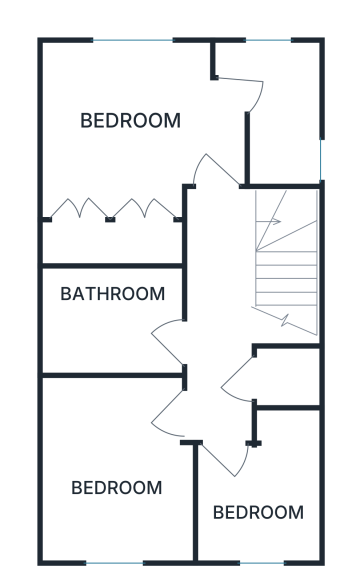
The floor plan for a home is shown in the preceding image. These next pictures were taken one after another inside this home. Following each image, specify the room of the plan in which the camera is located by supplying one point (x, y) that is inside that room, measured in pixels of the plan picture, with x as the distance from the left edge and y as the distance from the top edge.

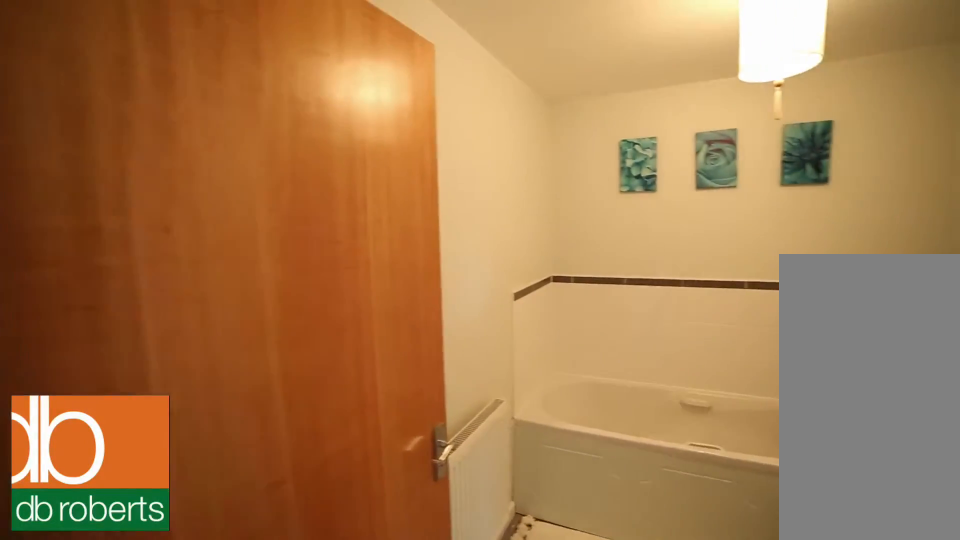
(109, 318)
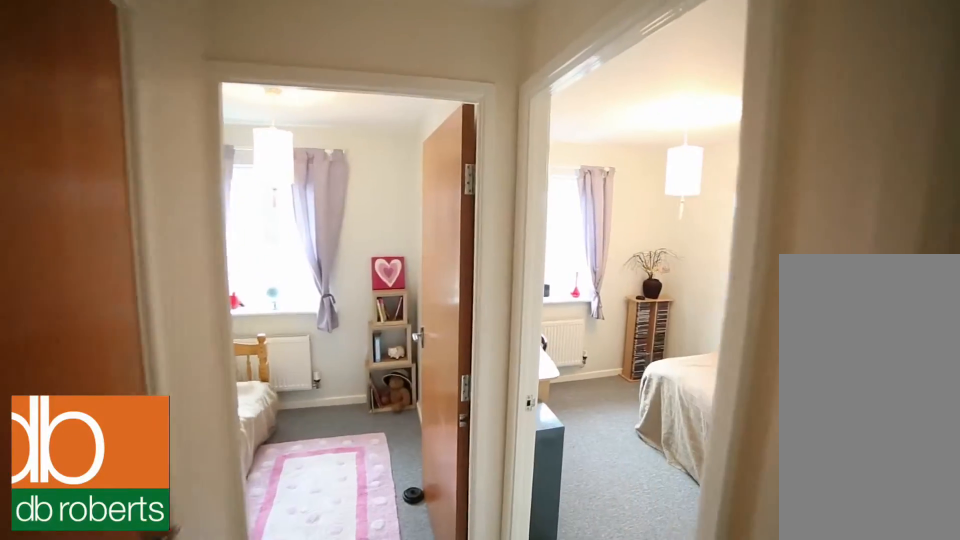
(219, 317)
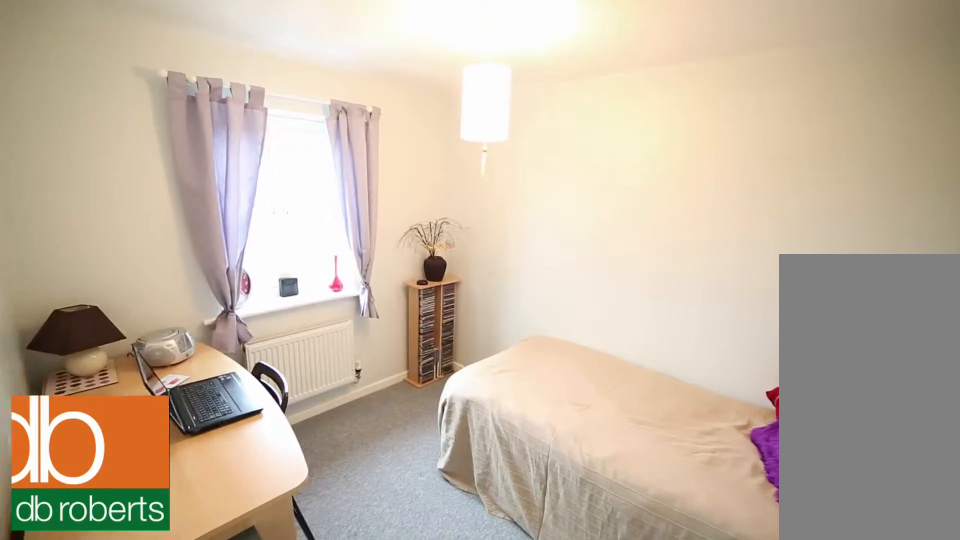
(114, 471)
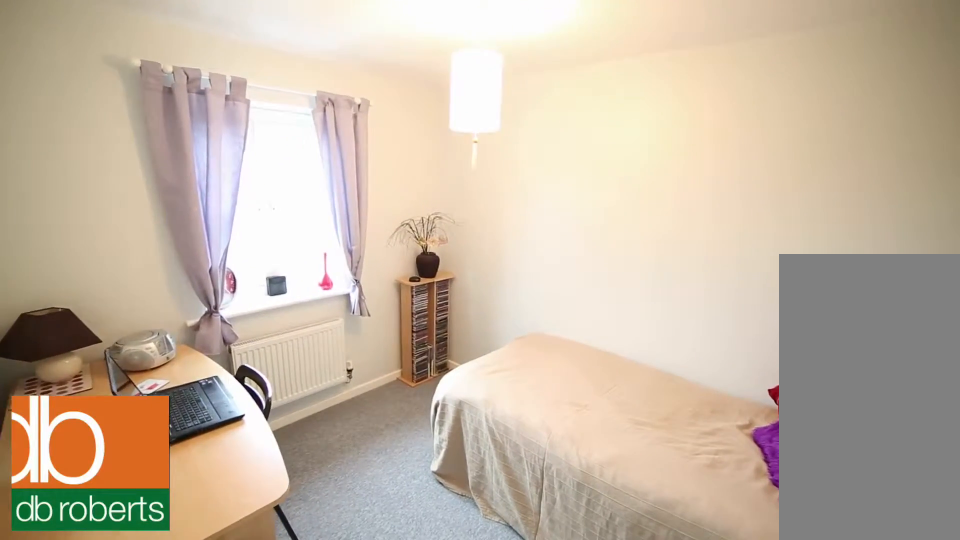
(114, 471)
